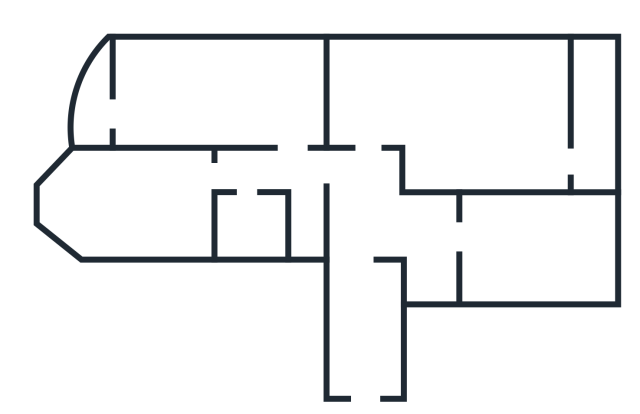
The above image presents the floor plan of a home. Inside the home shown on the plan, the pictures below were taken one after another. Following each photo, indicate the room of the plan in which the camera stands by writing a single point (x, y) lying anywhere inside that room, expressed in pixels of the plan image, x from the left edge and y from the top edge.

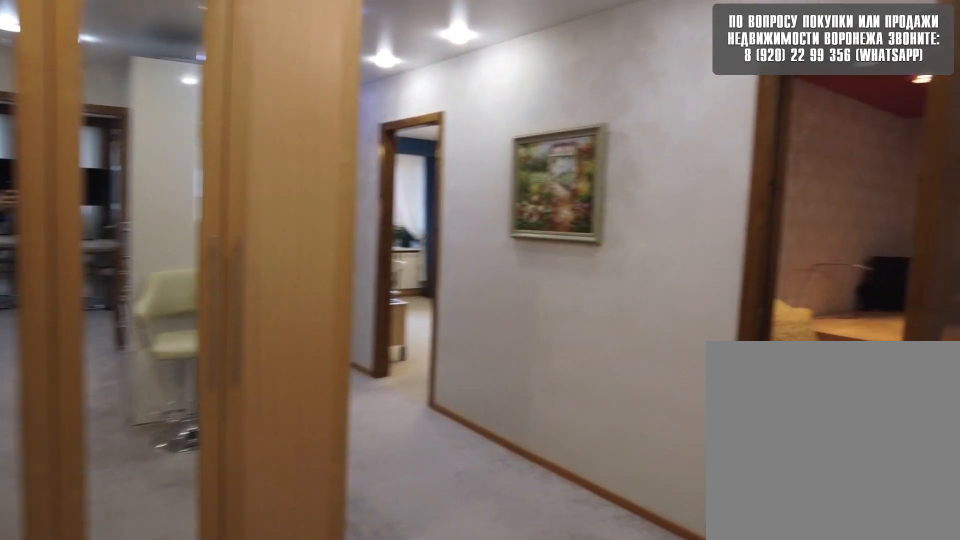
(376, 228)
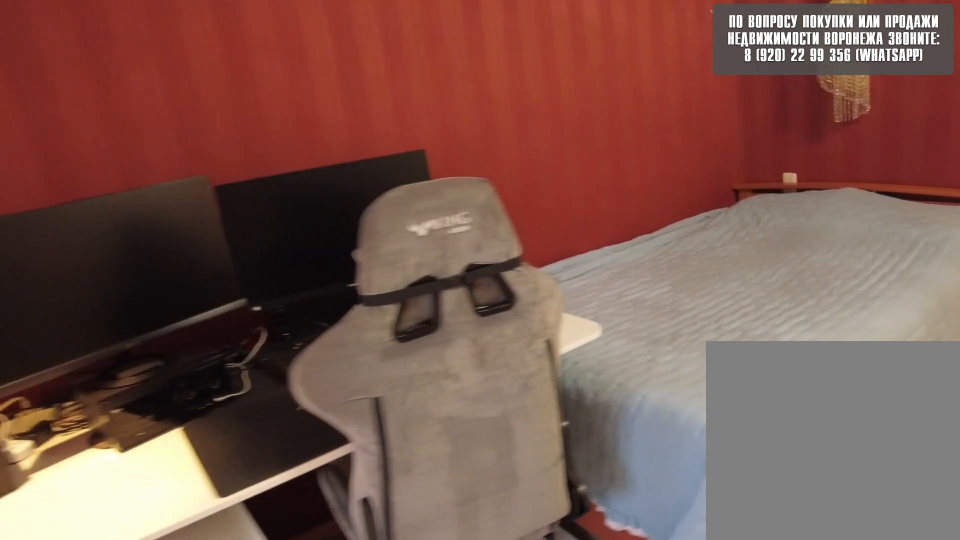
(416, 103)
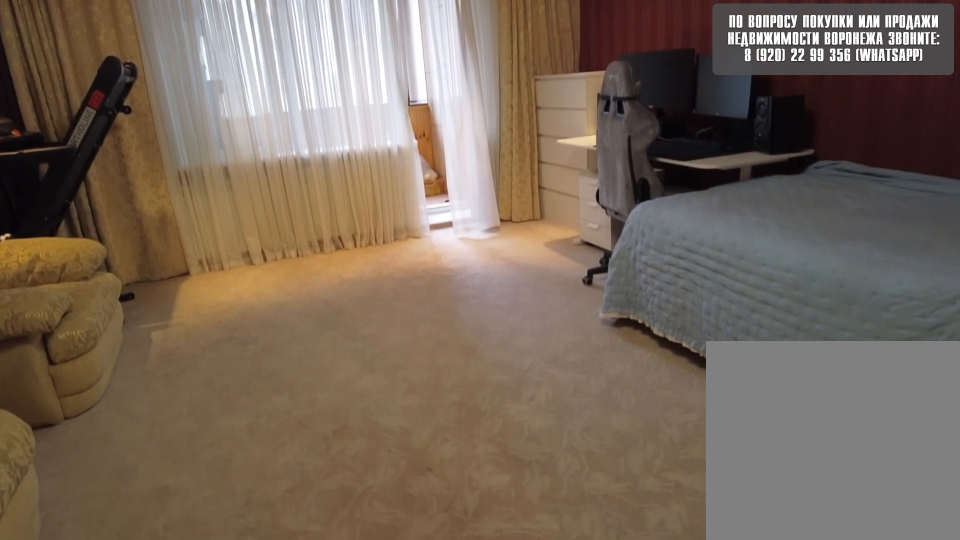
(416, 103)
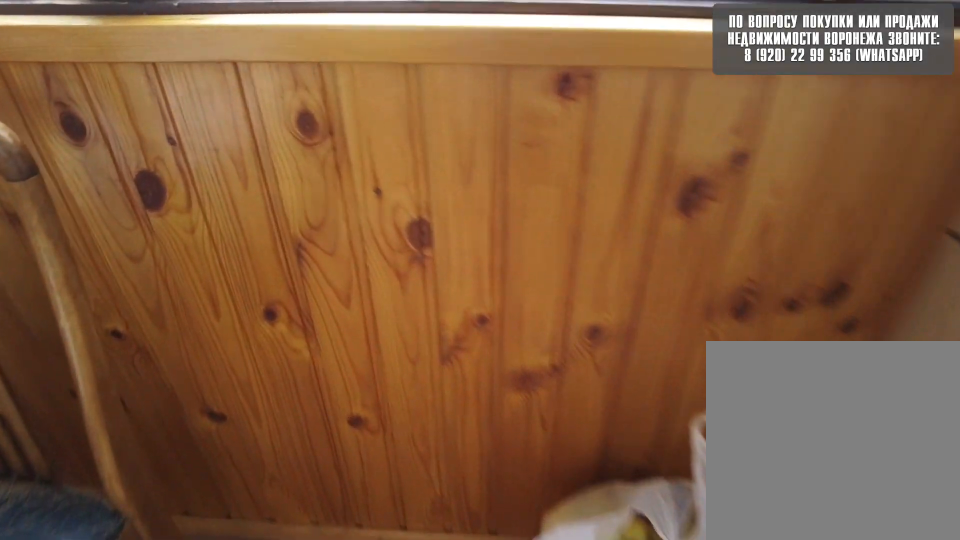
(607, 155)
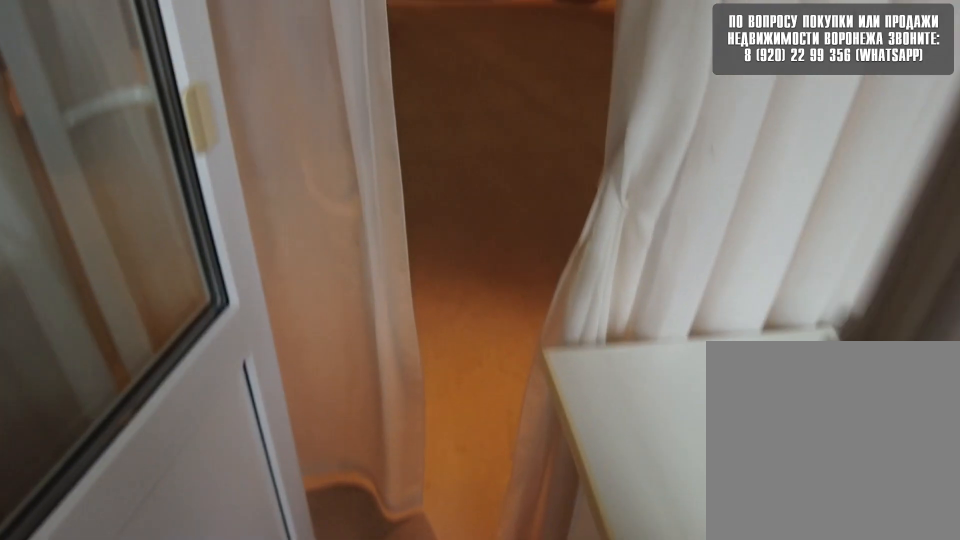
(591, 153)
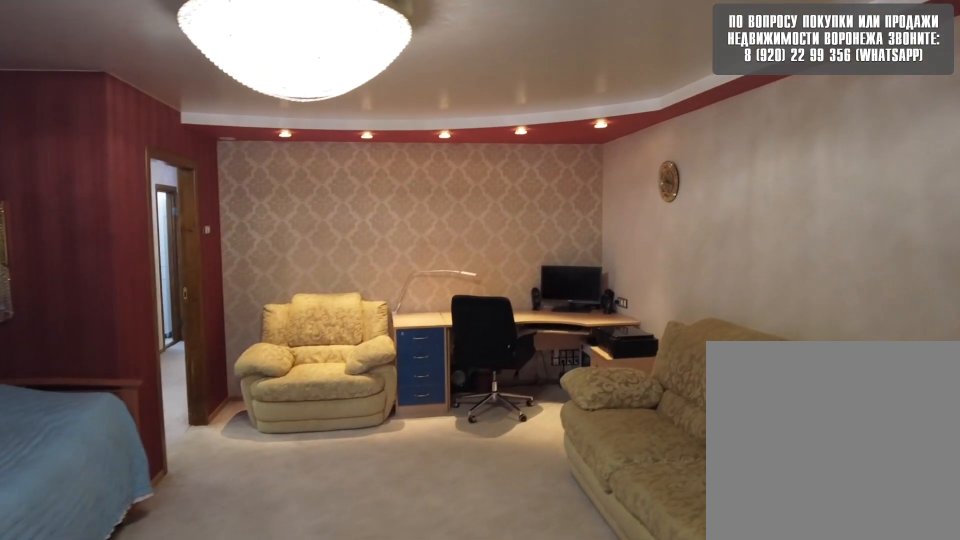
(505, 151)
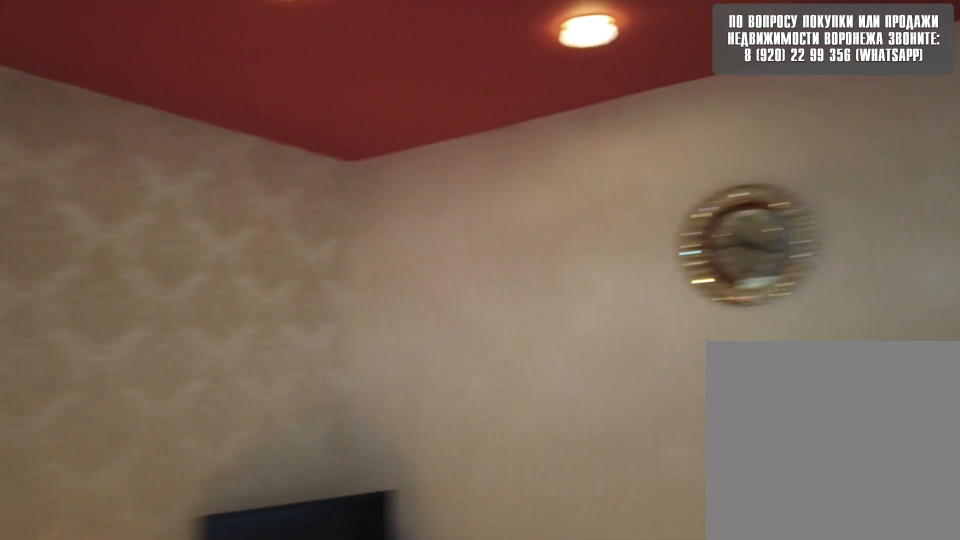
(366, 122)
